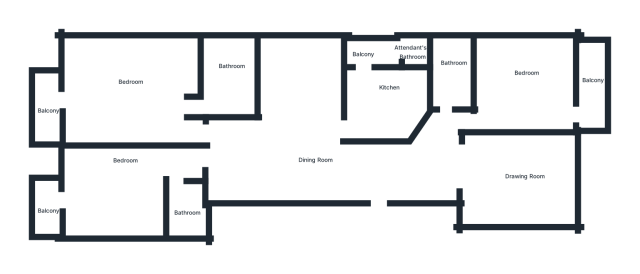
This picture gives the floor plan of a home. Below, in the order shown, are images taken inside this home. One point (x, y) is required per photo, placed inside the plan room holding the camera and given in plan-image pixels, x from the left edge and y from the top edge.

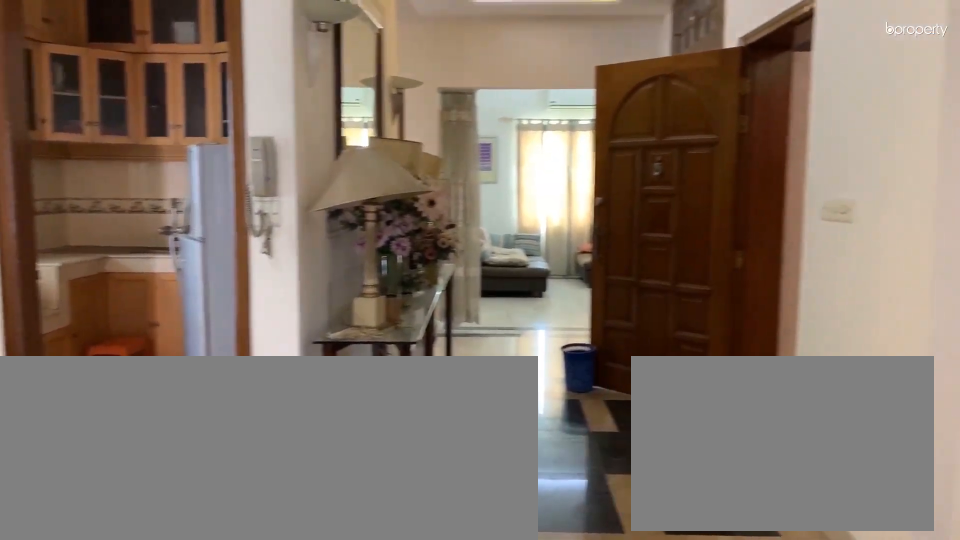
(299, 156)
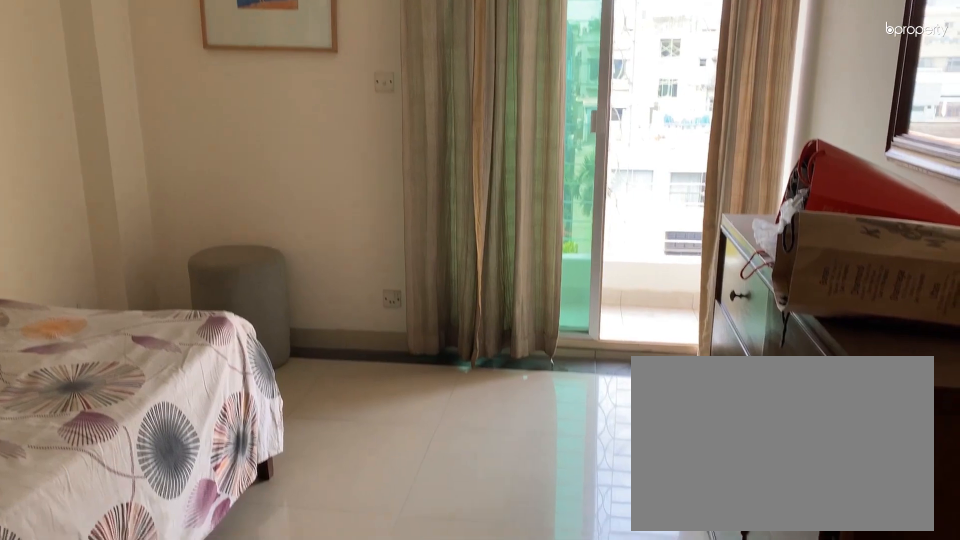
(532, 91)
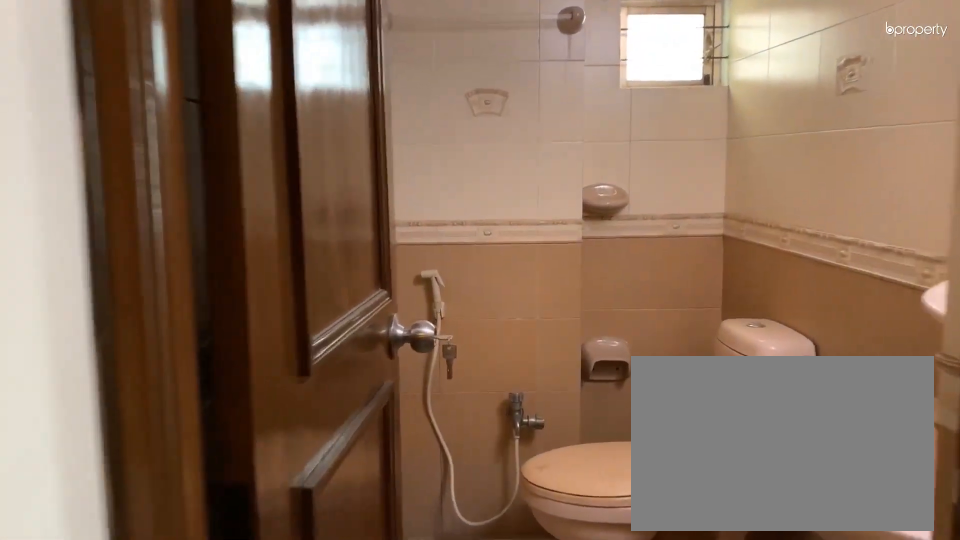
(452, 81)
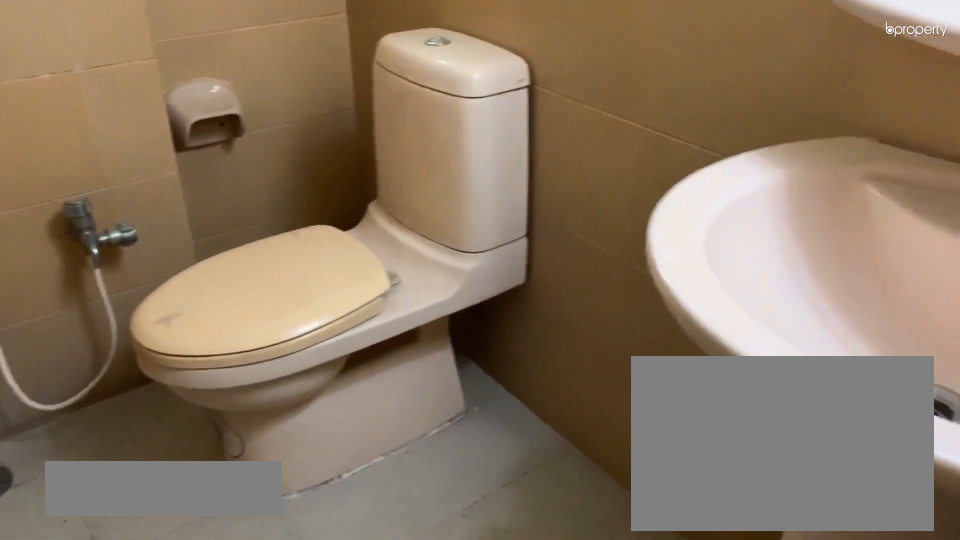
(452, 81)
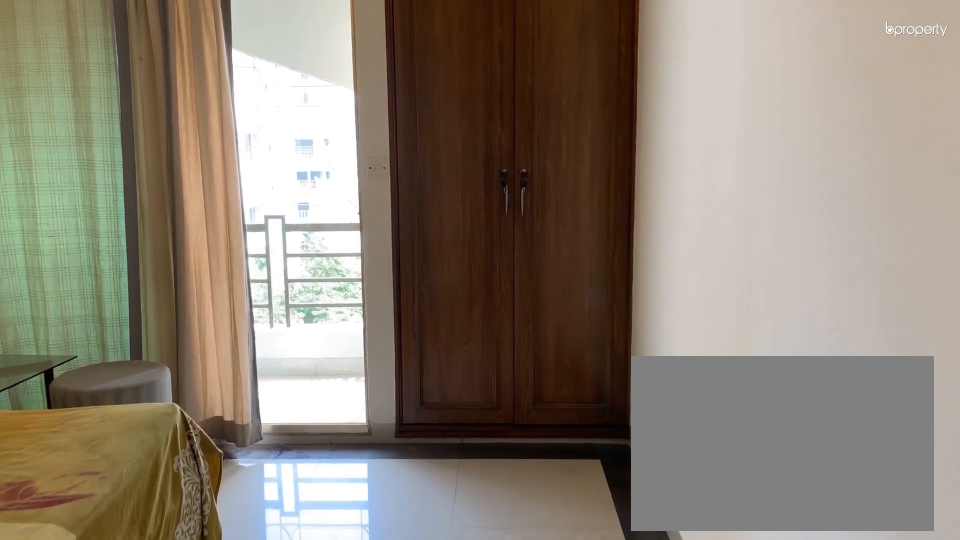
(120, 189)
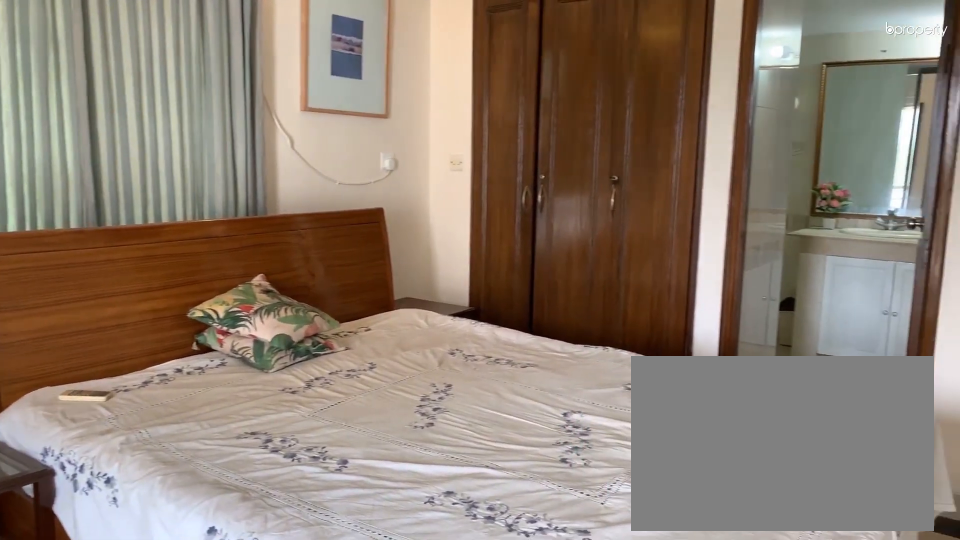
(141, 95)
